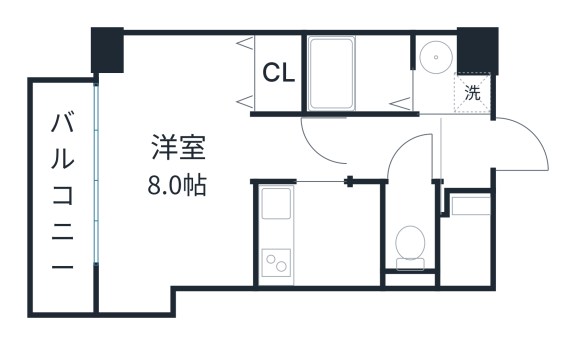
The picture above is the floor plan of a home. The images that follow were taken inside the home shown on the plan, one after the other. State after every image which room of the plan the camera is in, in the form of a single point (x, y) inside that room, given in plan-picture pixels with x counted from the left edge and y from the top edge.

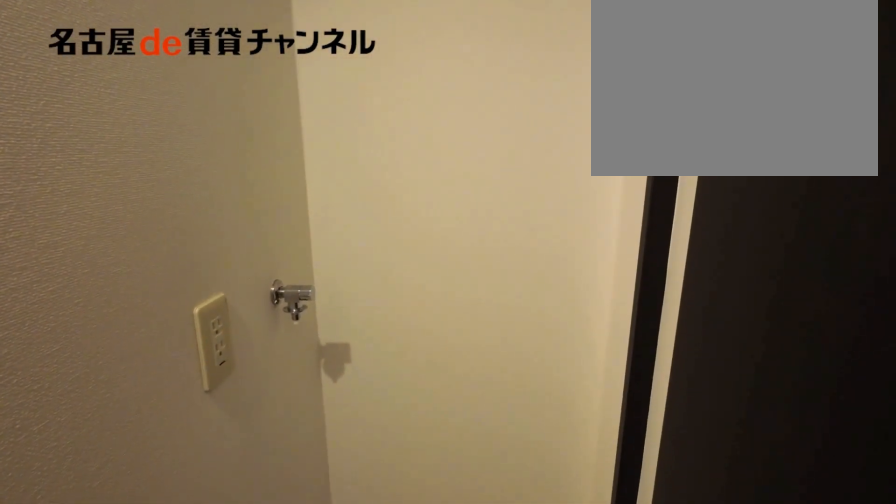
(448, 78)
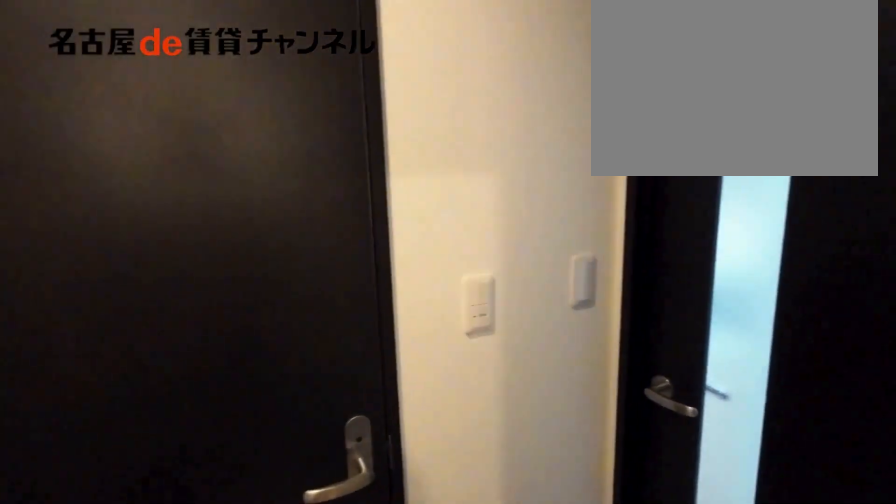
(396, 148)
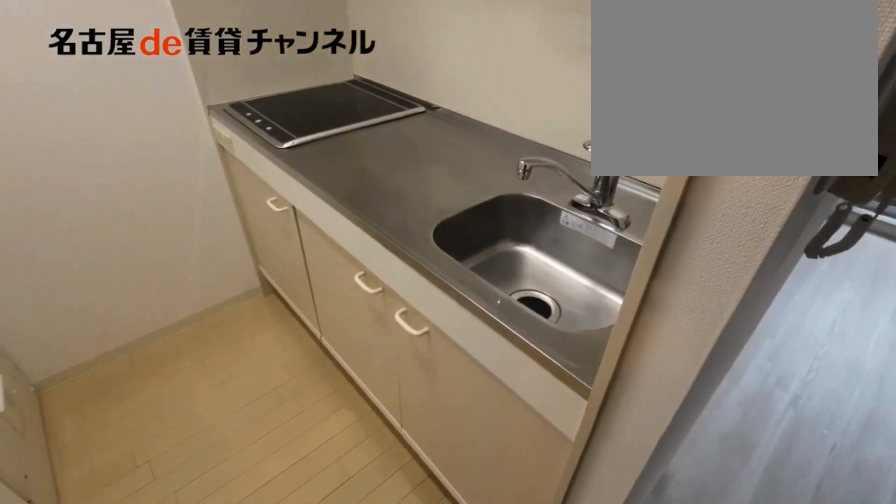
(318, 234)
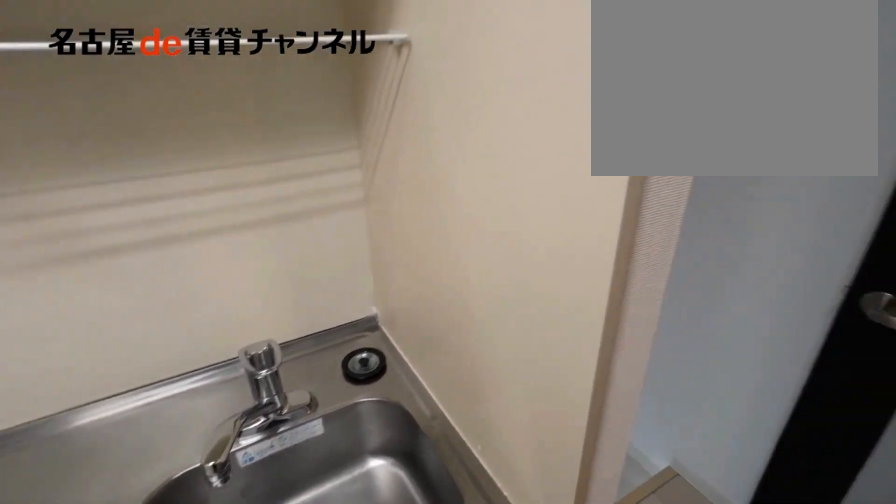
(318, 234)
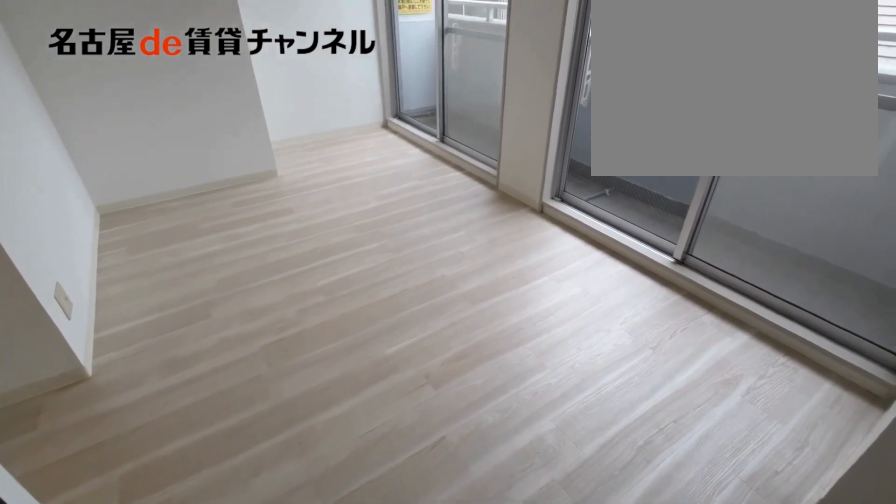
(190, 166)
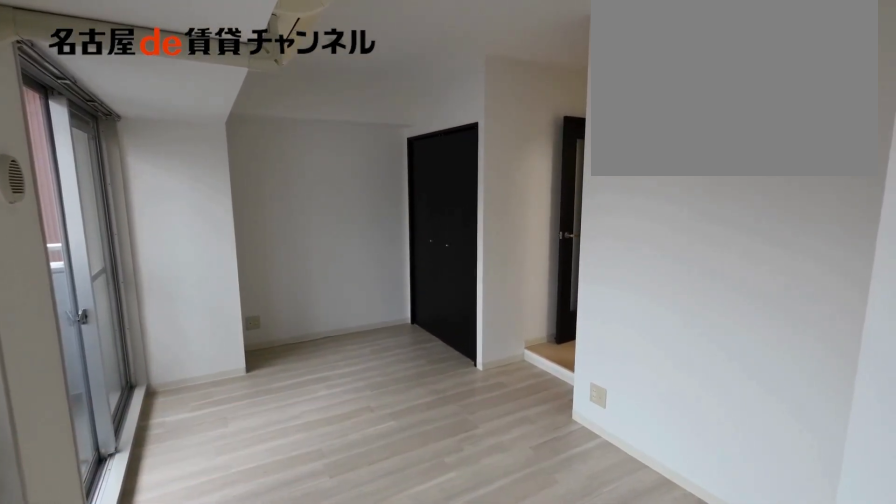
(190, 166)
